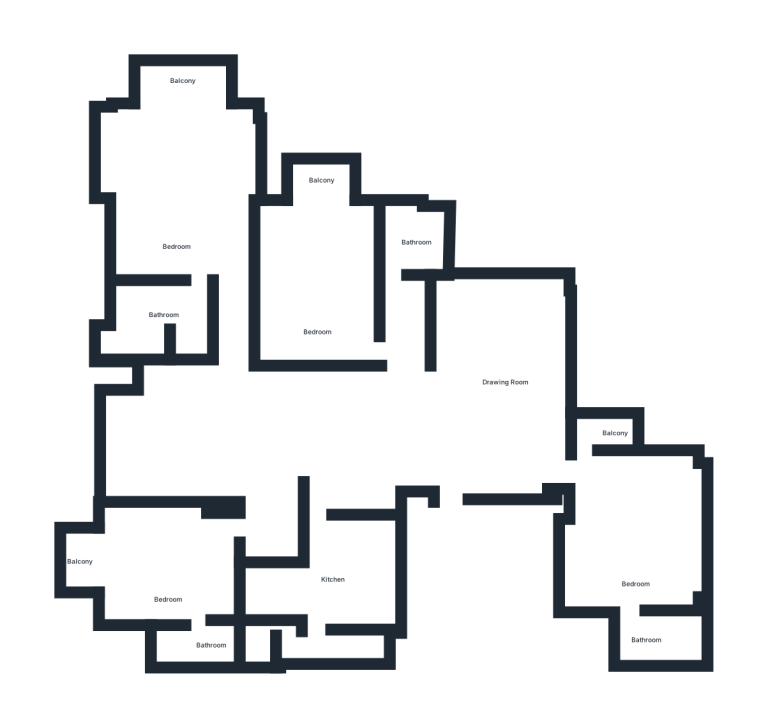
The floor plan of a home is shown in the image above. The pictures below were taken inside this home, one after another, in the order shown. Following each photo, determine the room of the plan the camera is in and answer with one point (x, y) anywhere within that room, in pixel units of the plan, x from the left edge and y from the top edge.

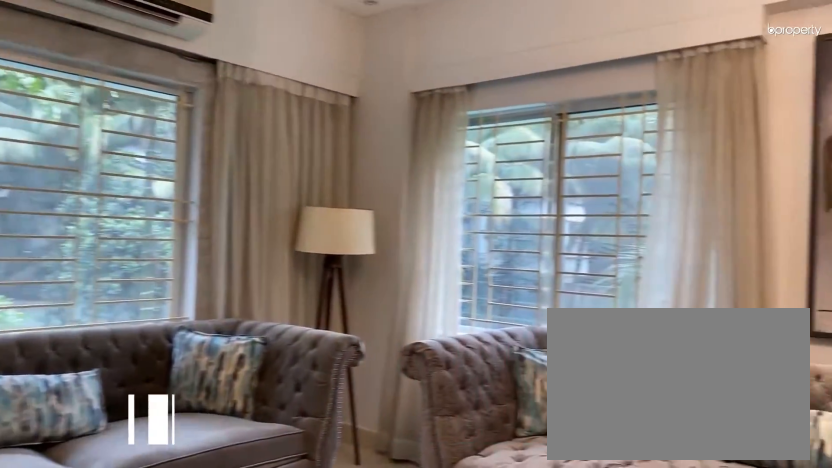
(506, 378)
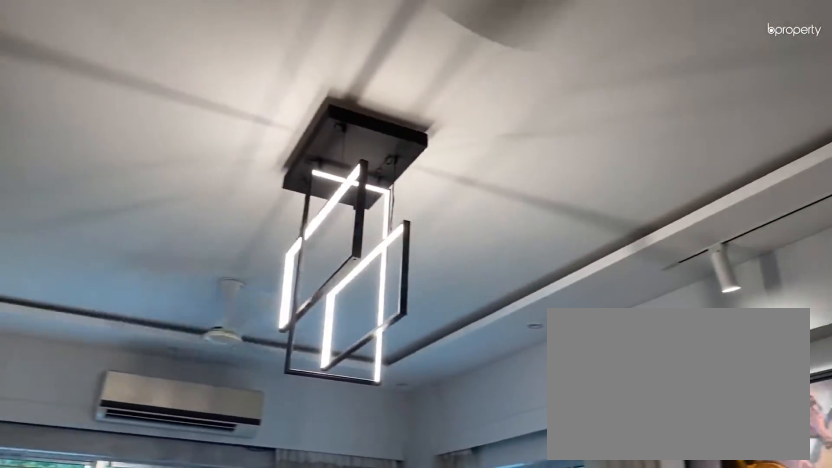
(506, 378)
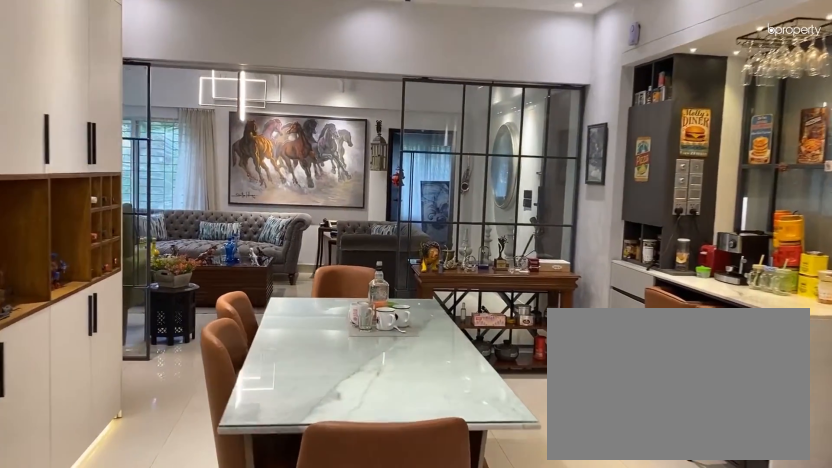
(269, 416)
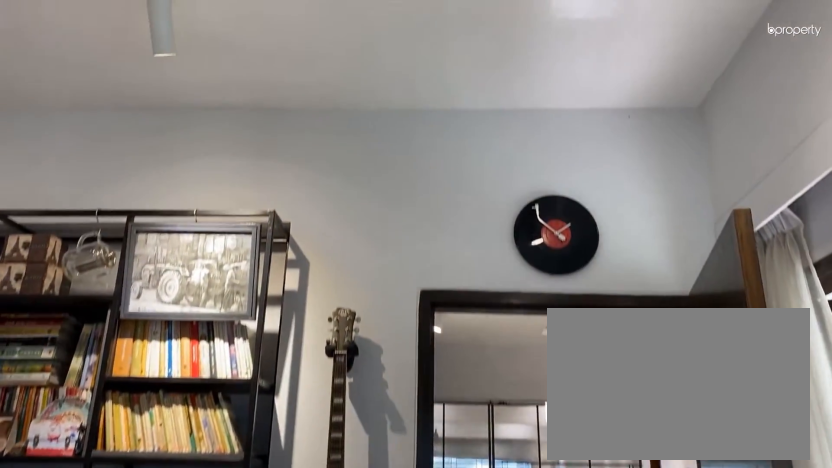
(634, 539)
